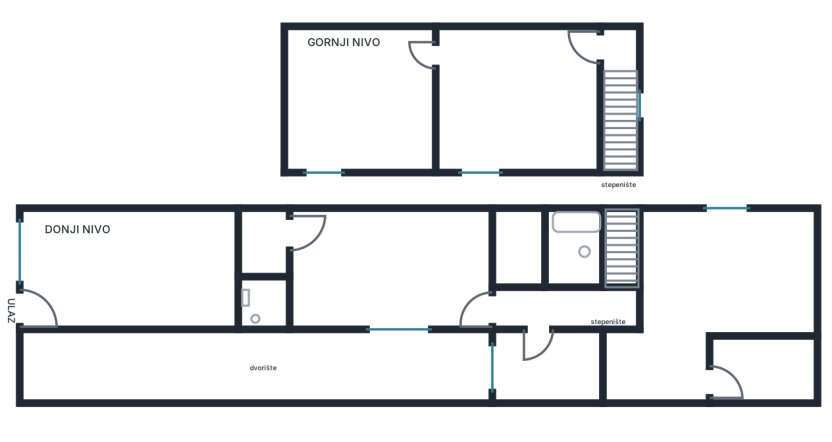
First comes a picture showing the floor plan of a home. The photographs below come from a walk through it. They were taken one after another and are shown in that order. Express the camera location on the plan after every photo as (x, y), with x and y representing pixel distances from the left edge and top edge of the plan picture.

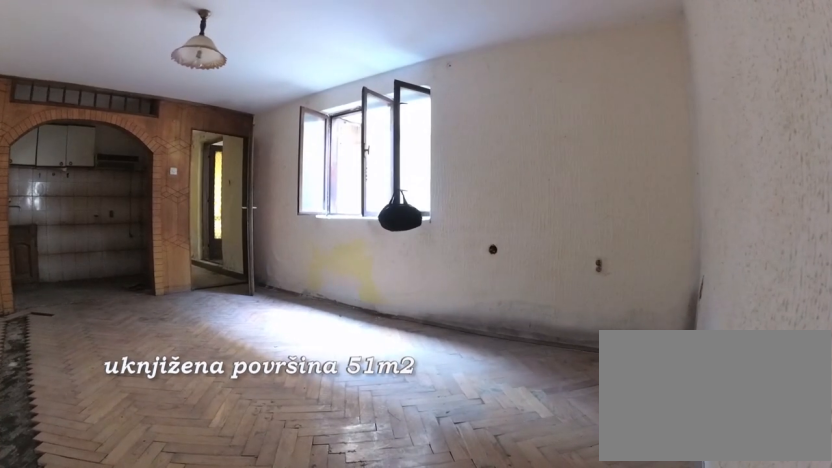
(279, 214)
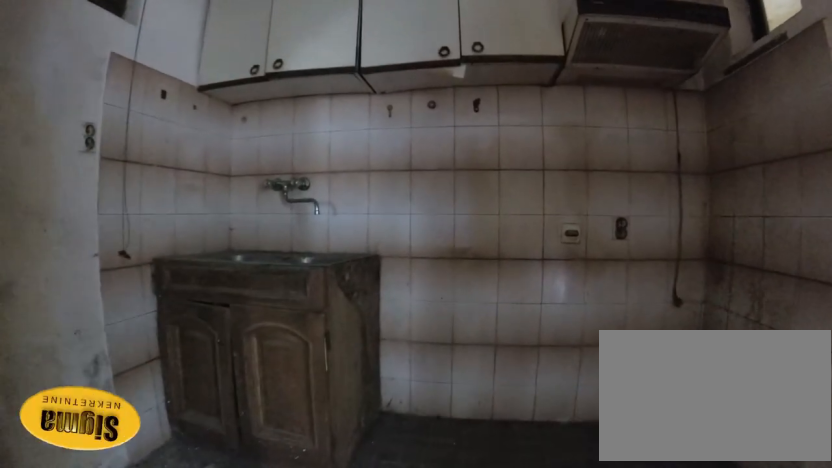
(465, 235)
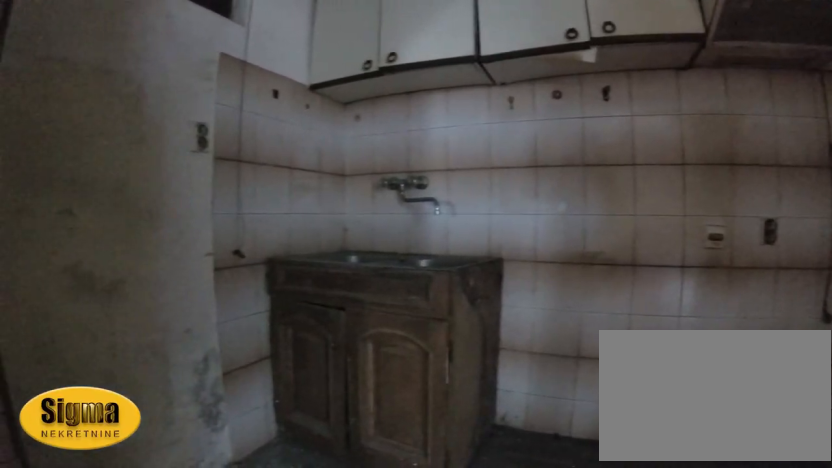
(475, 230)
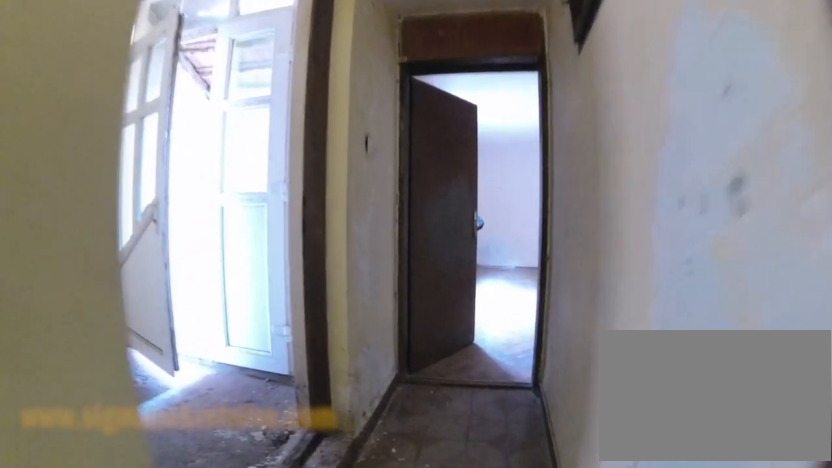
(606, 299)
